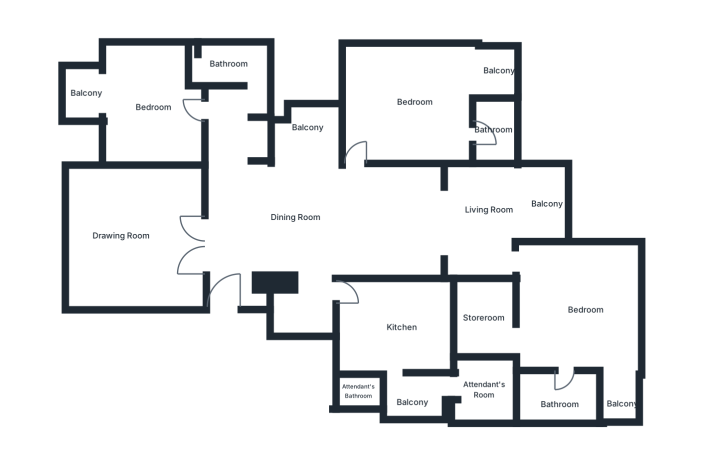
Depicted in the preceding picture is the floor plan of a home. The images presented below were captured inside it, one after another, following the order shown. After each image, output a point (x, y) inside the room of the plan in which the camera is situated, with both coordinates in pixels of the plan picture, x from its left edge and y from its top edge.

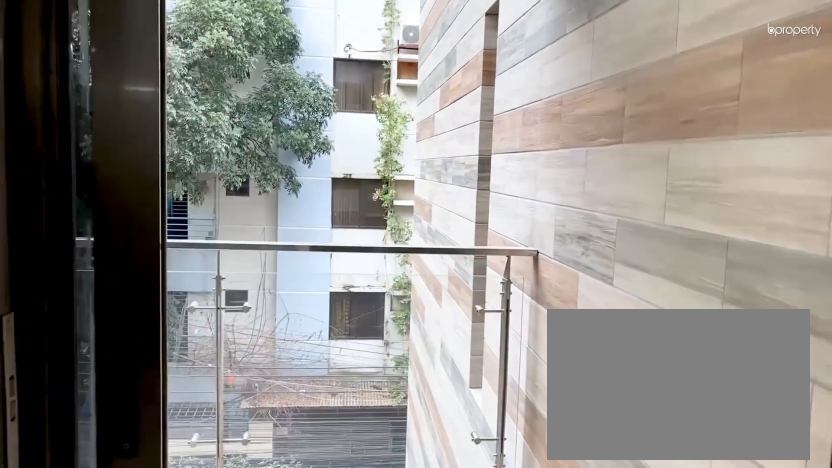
(517, 215)
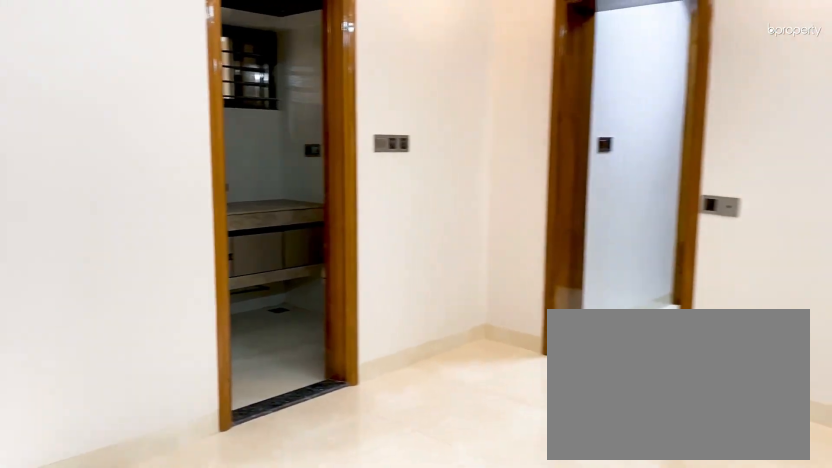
(579, 319)
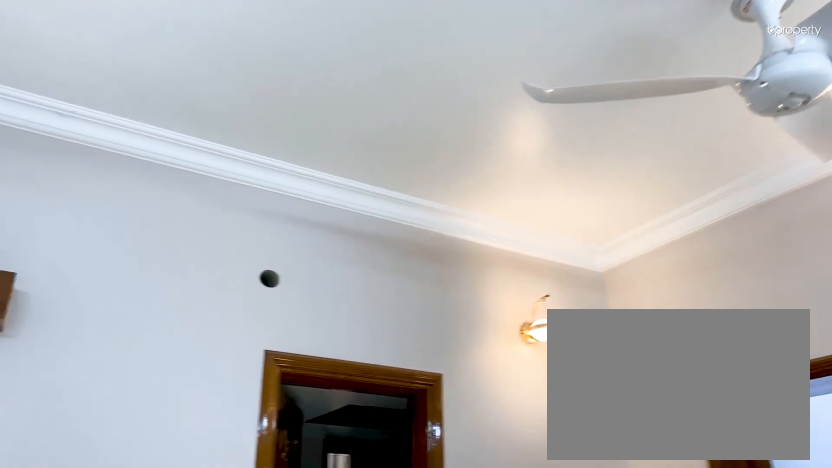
(579, 319)
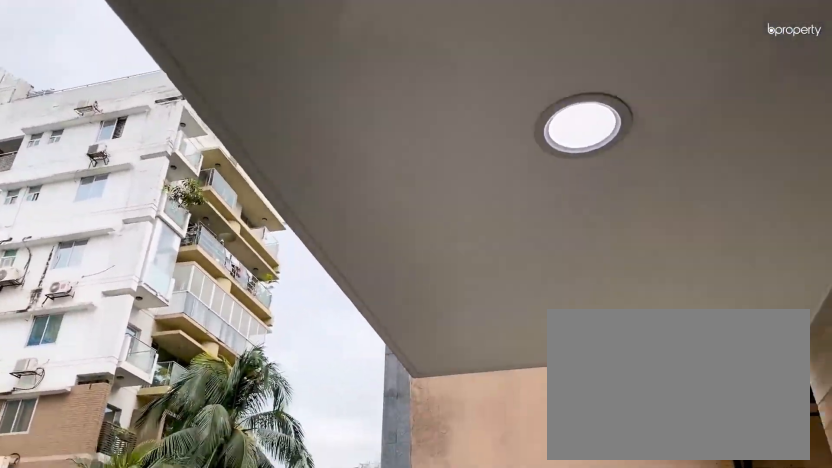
(613, 399)
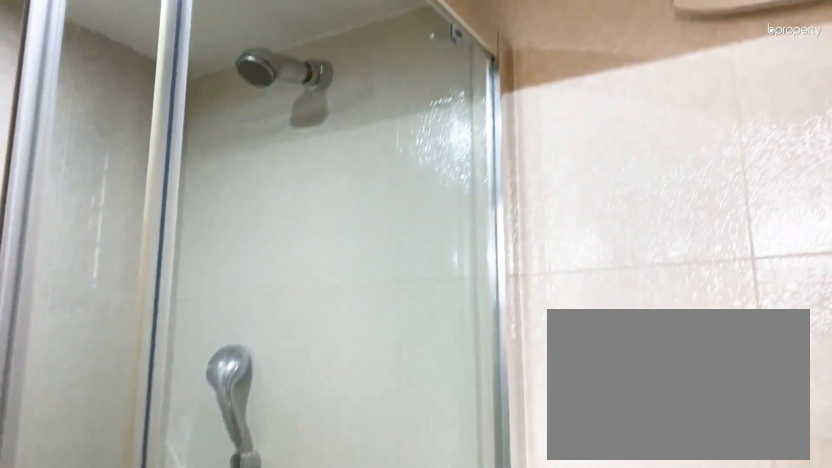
(547, 402)
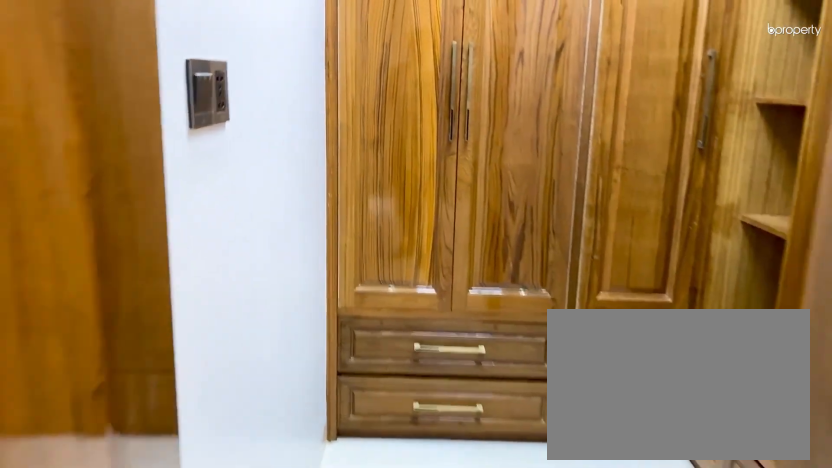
(506, 338)
